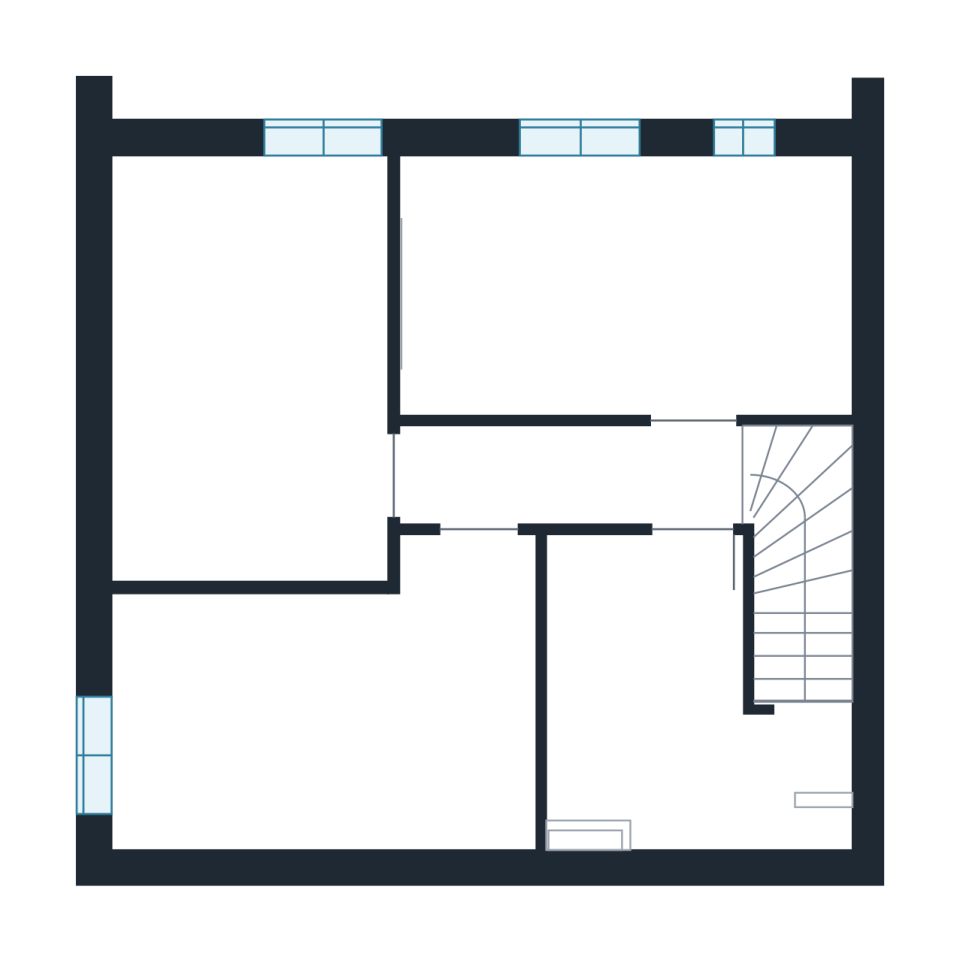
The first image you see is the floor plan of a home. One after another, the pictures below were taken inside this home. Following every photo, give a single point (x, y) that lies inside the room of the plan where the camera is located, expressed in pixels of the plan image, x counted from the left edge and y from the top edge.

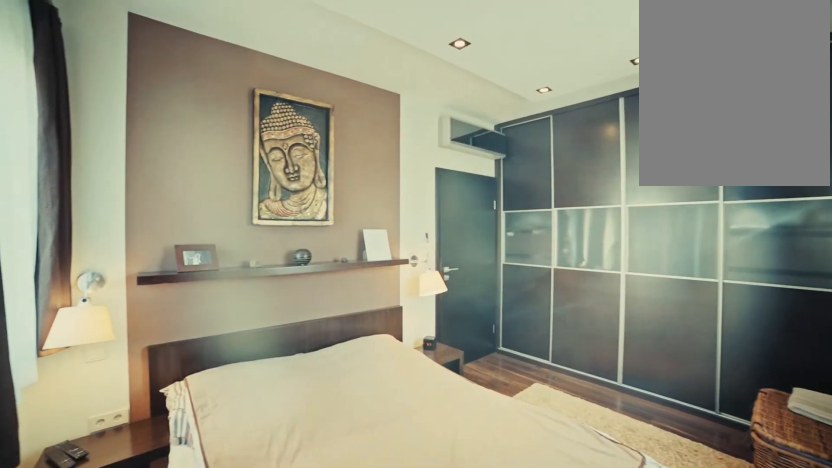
(162, 218)
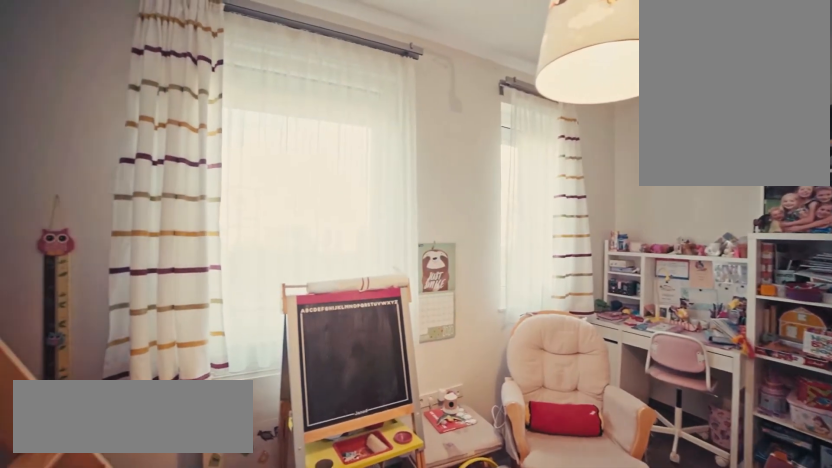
(494, 350)
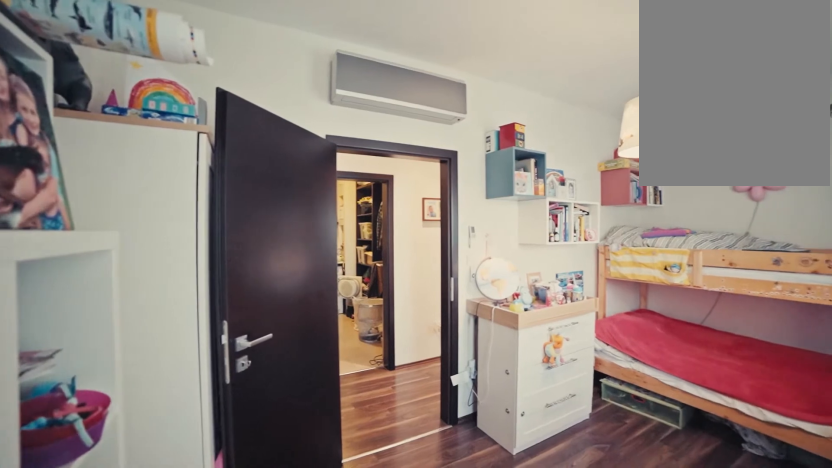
(789, 266)
